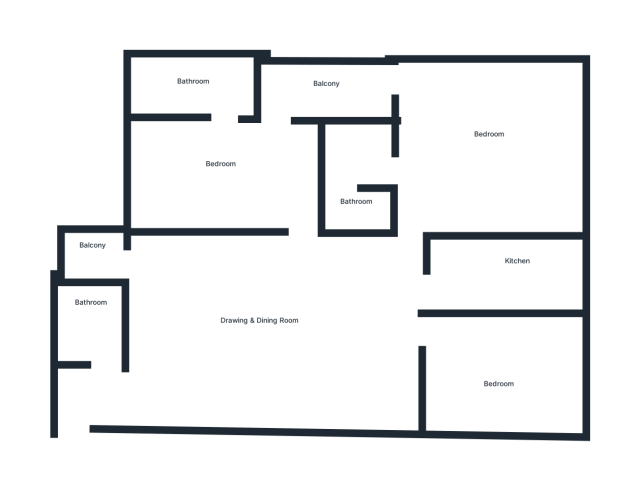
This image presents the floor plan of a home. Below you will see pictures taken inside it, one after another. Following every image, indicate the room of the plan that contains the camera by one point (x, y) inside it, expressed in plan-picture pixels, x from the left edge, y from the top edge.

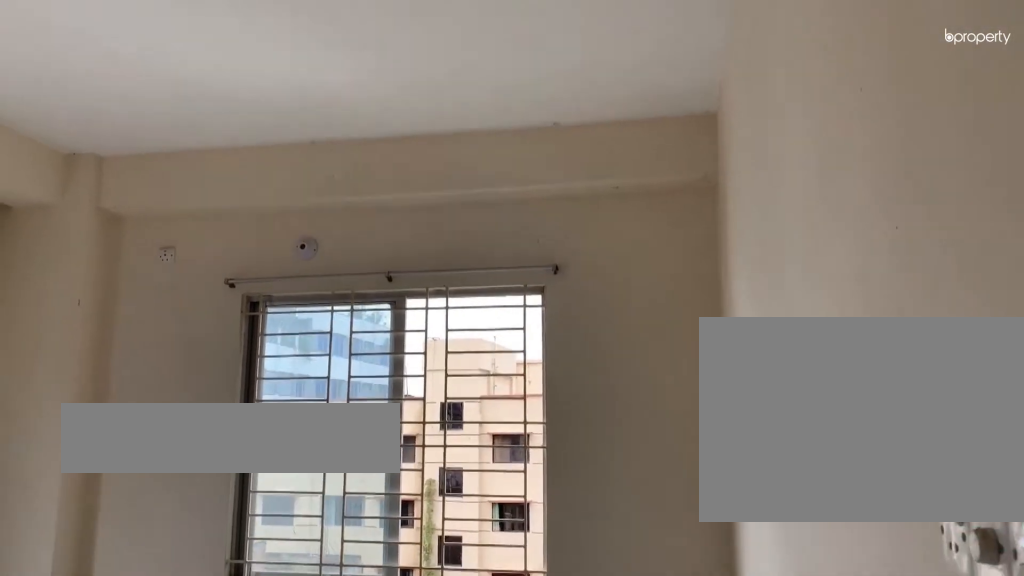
(468, 155)
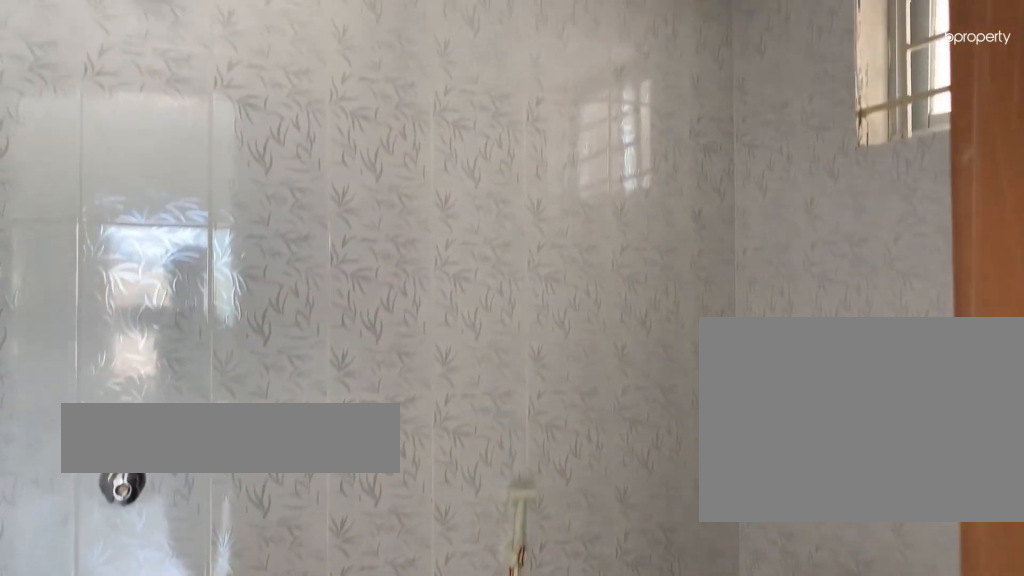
(356, 175)
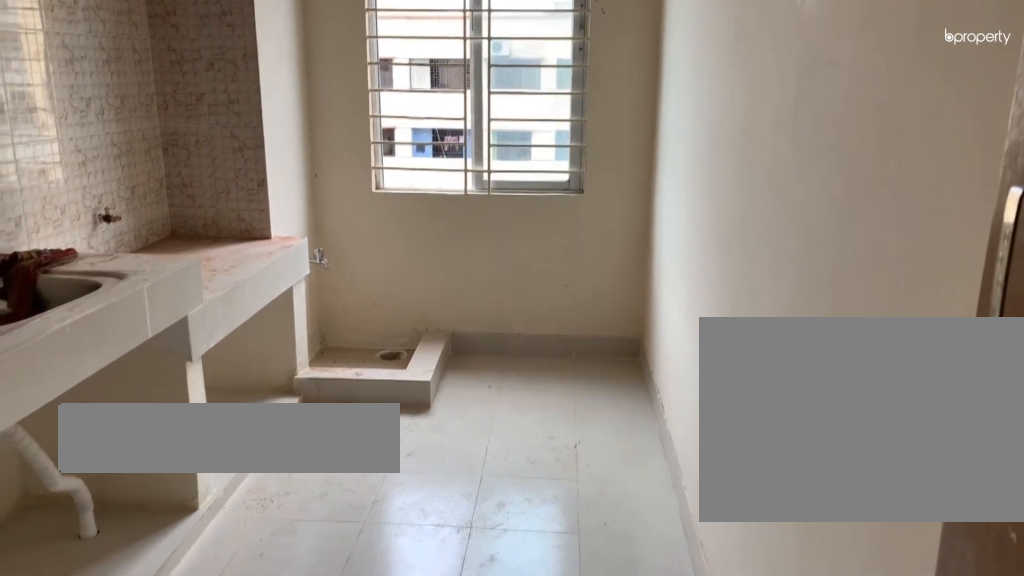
(490, 283)
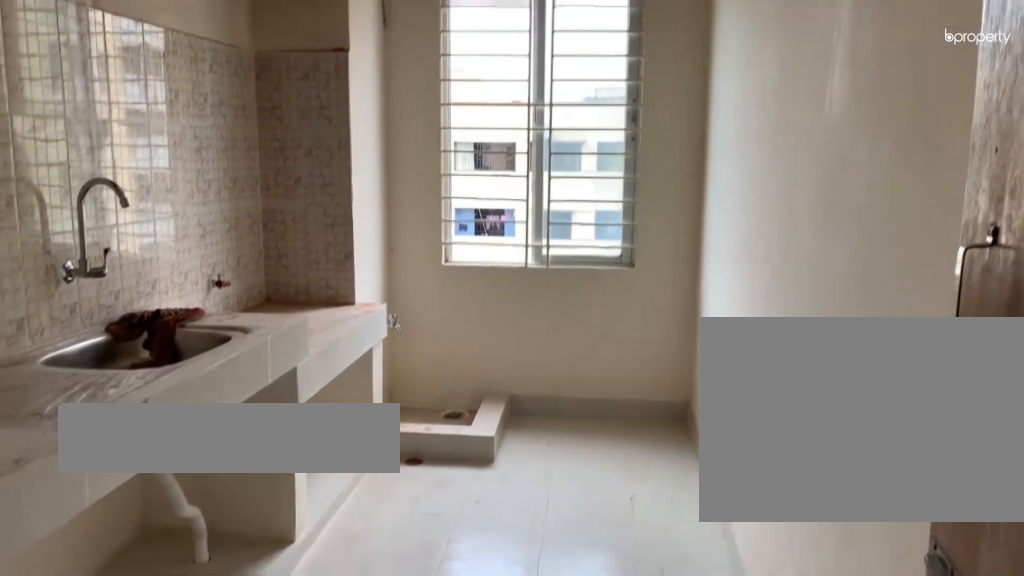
(490, 283)
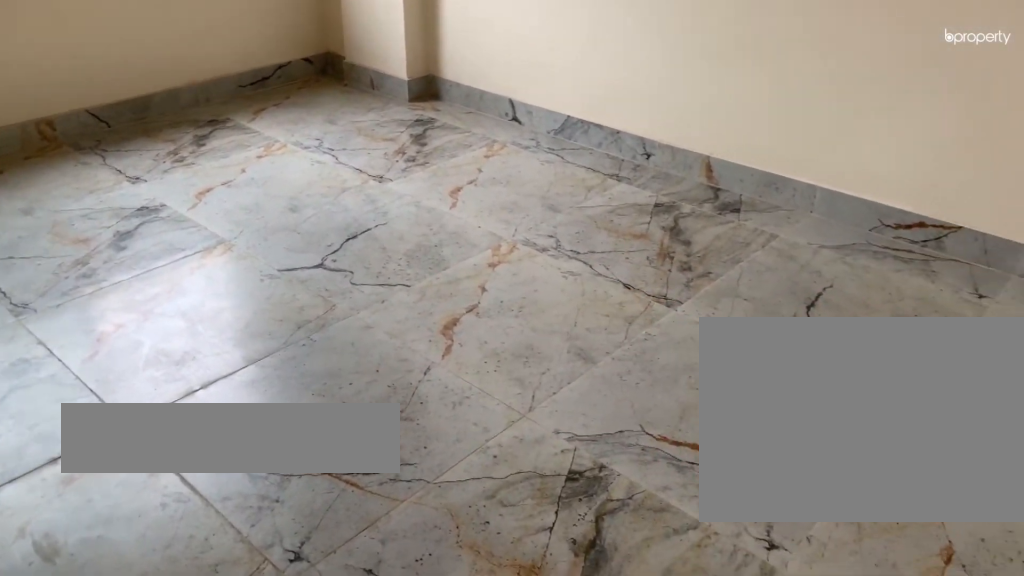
(501, 376)
